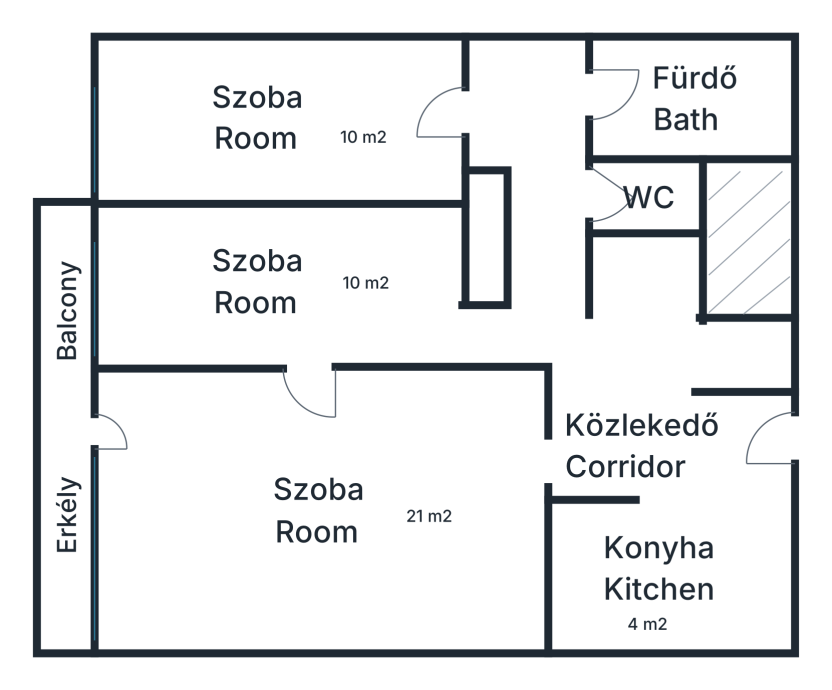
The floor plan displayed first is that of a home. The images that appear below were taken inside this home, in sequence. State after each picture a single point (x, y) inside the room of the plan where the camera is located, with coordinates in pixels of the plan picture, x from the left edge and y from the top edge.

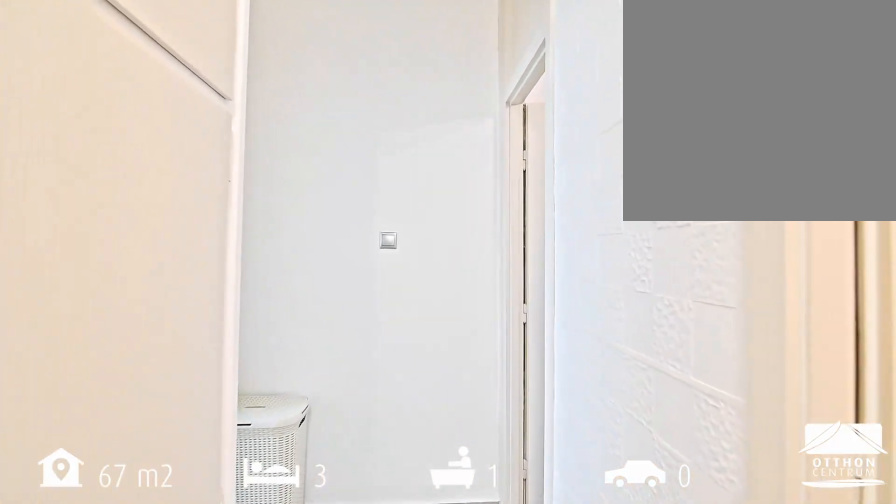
(547, 184)
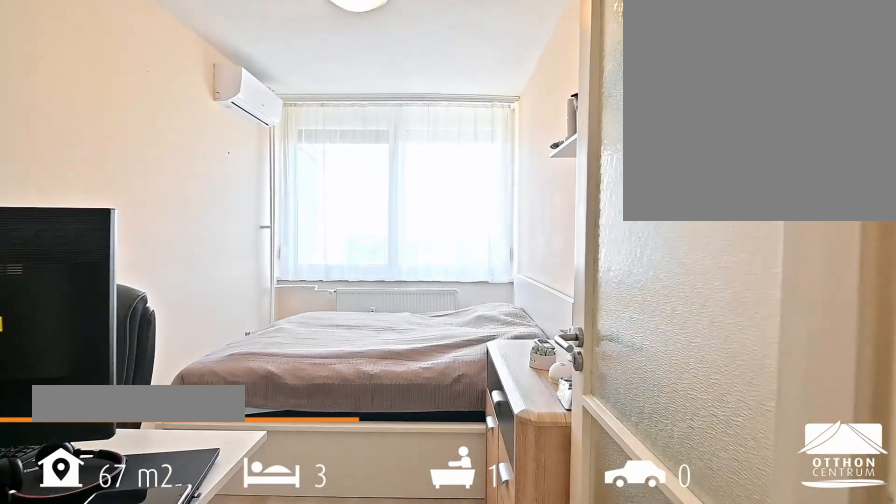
(267, 119)
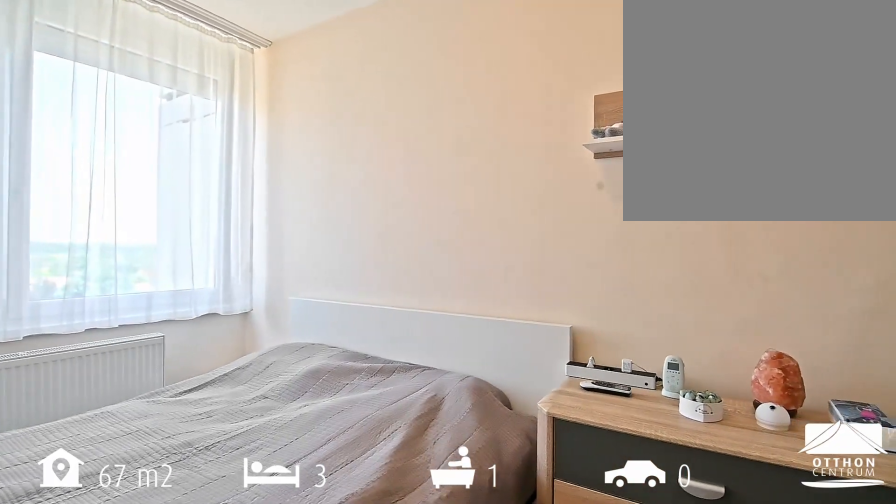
(267, 119)
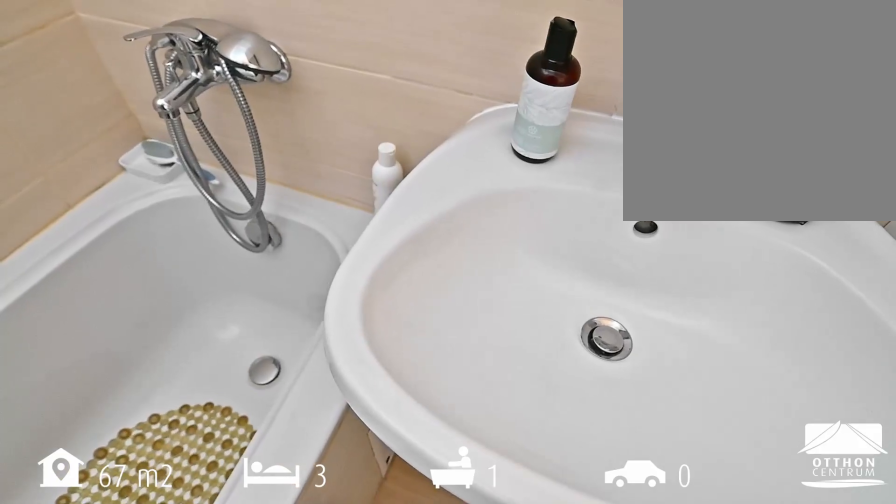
(700, 100)
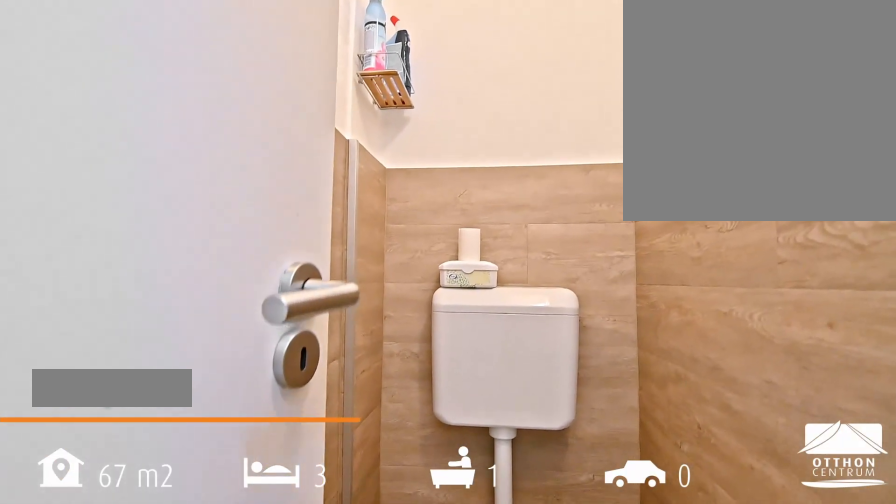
(661, 203)
